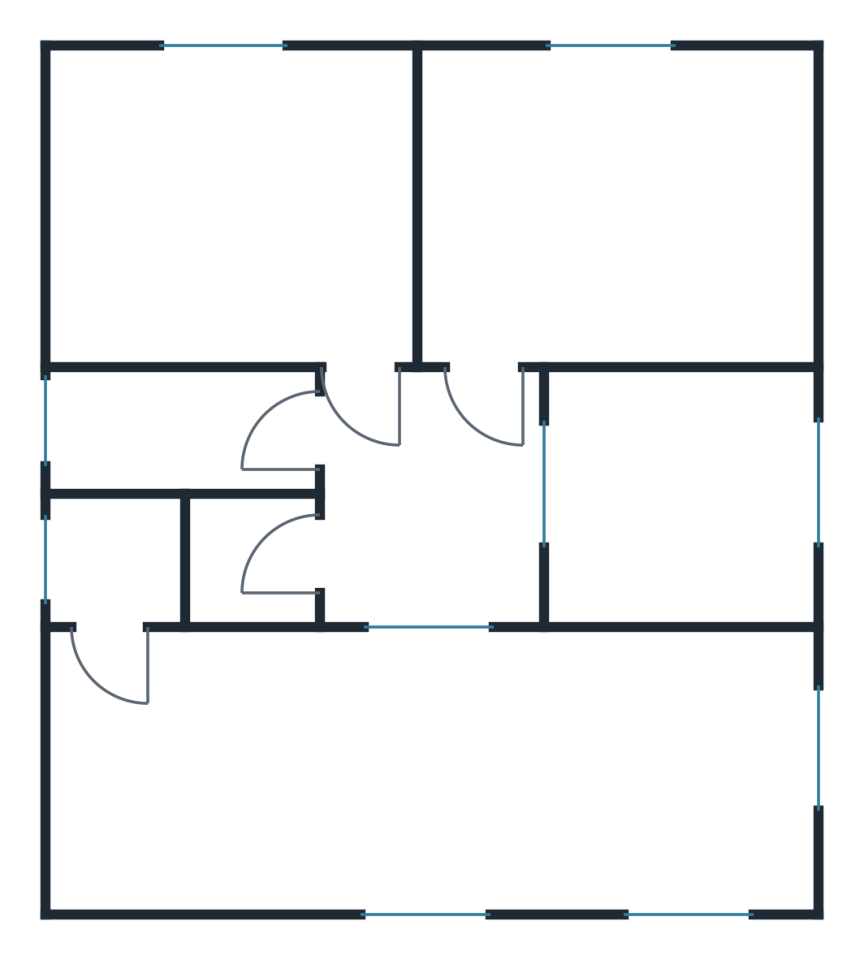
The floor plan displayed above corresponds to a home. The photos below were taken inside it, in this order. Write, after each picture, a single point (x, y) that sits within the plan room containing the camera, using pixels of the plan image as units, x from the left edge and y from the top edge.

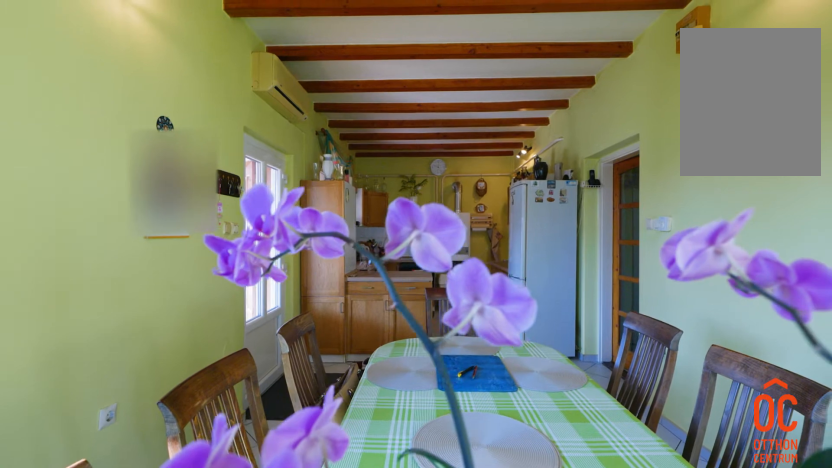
(490, 771)
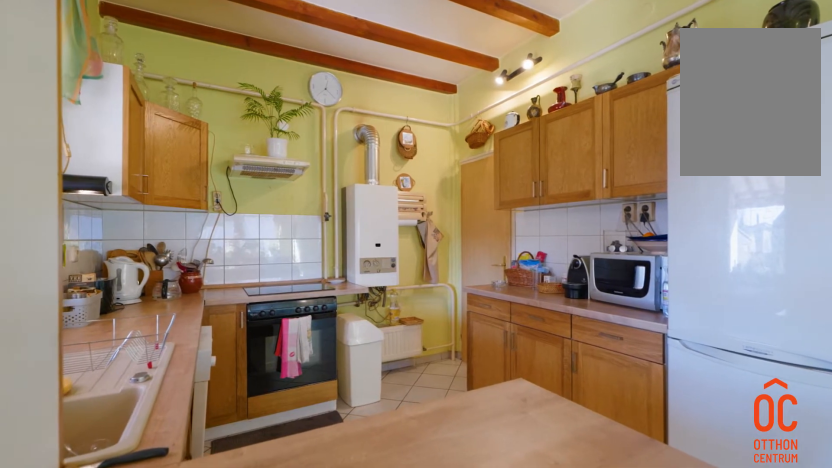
(490, 771)
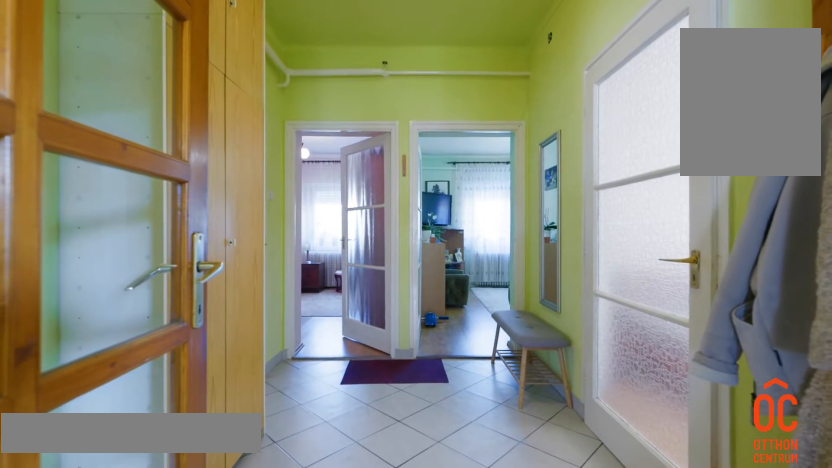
(438, 518)
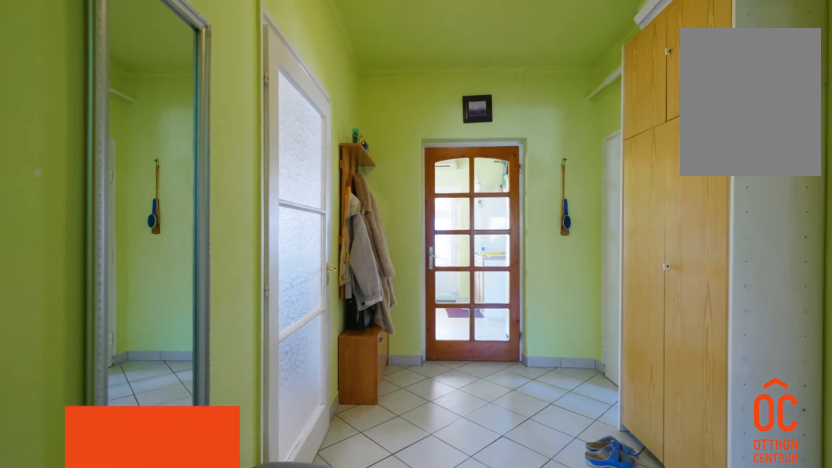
(439, 518)
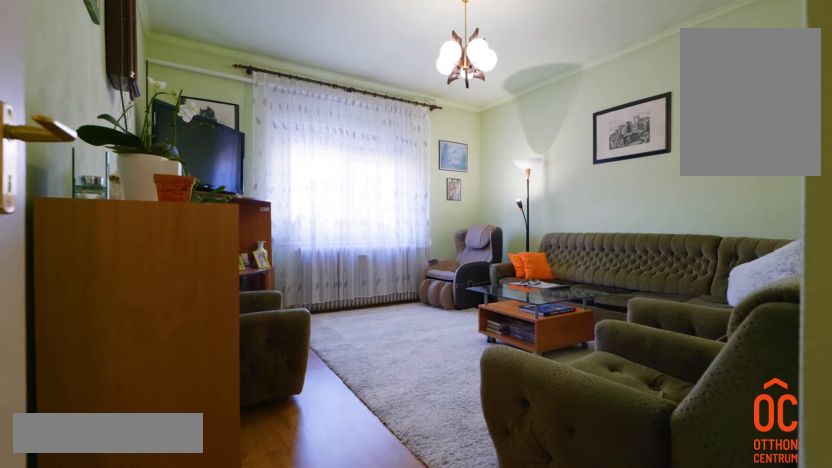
(685, 189)
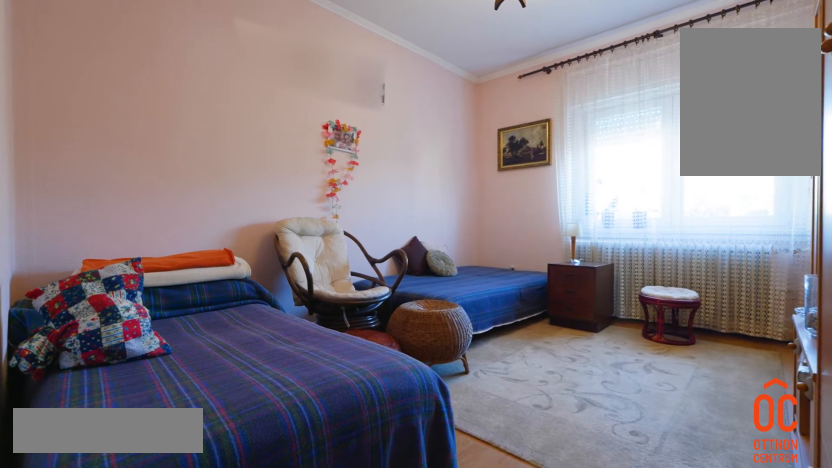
(259, 189)
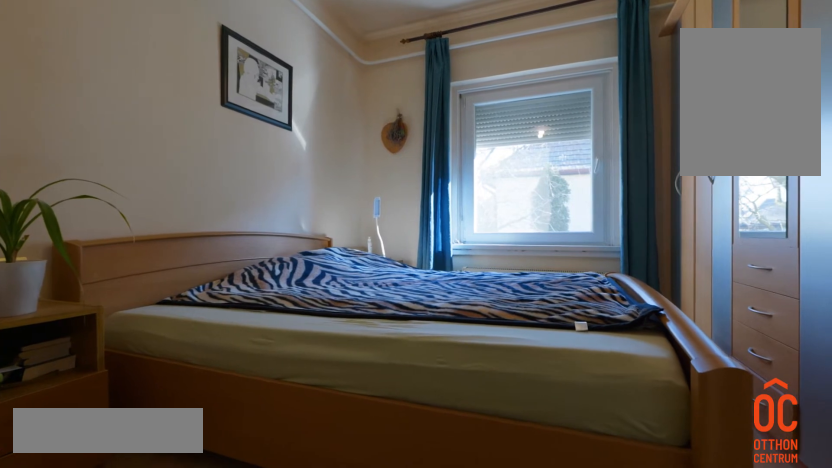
(704, 489)
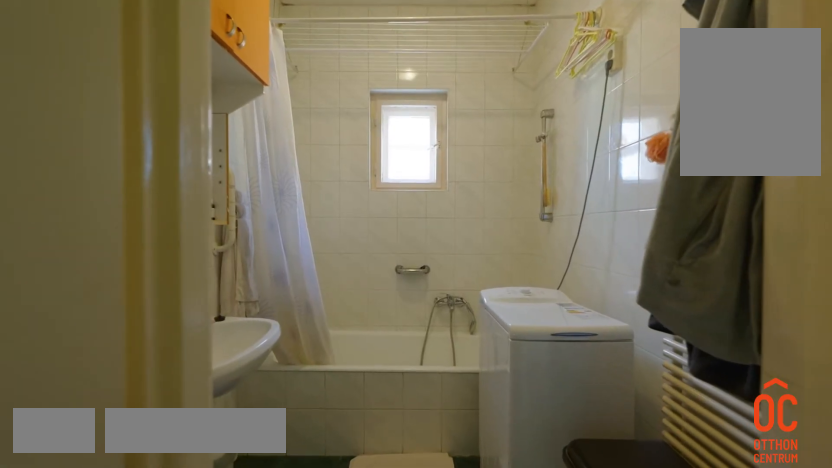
(246, 430)
